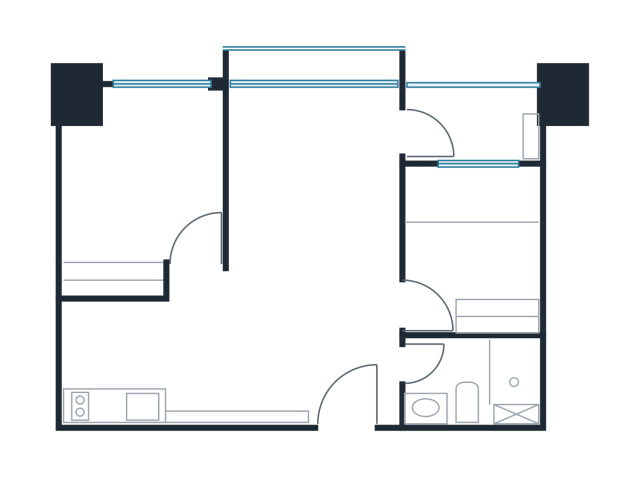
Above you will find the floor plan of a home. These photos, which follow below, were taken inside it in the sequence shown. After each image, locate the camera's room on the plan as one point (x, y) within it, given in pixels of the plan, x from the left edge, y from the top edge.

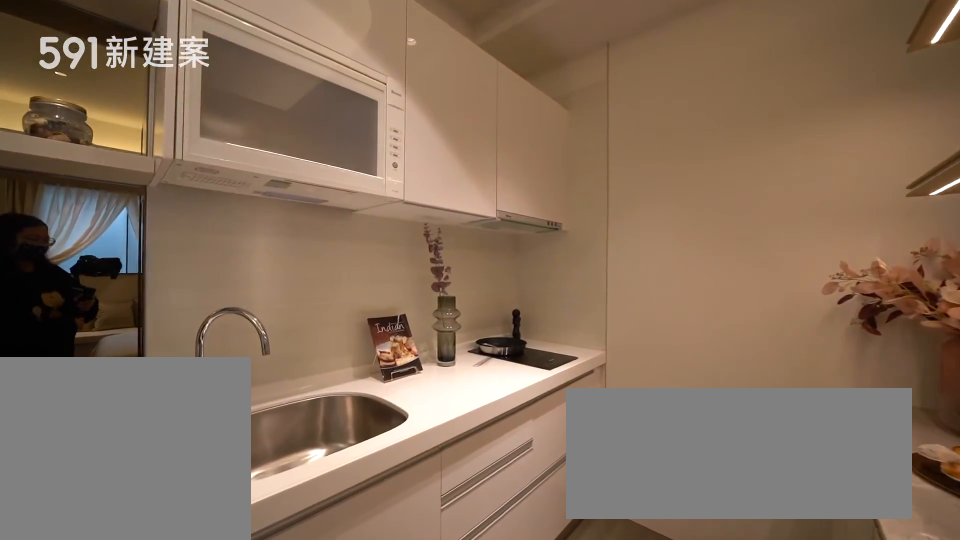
(119, 362)
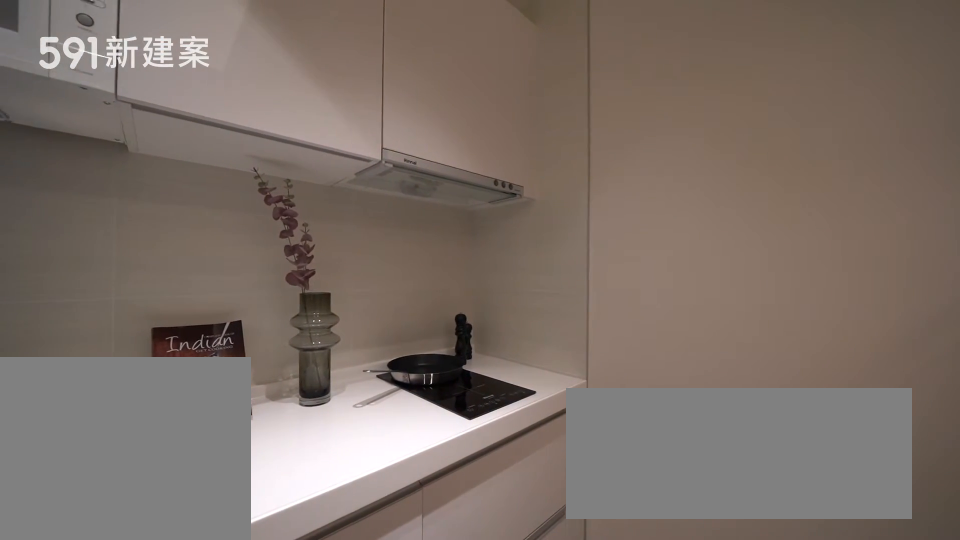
(119, 362)
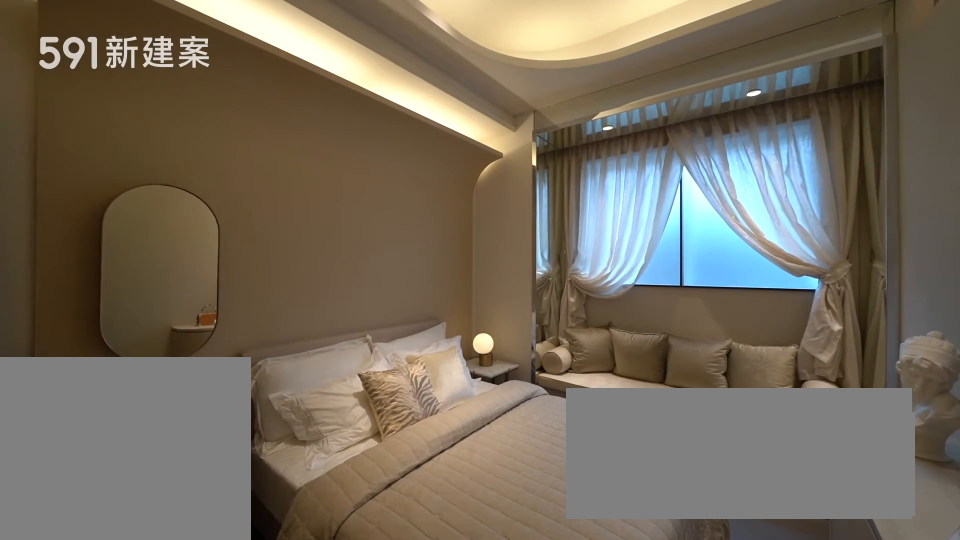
(142, 188)
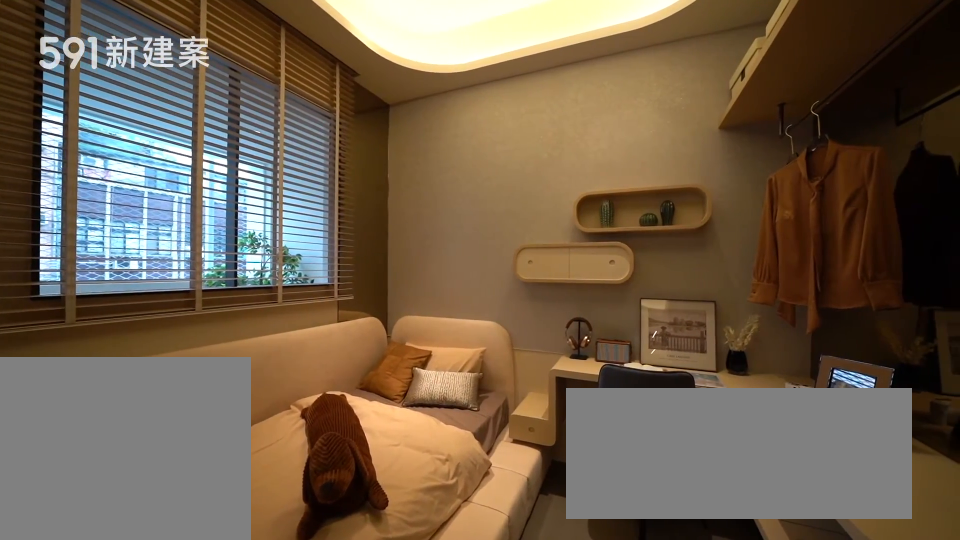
(472, 249)
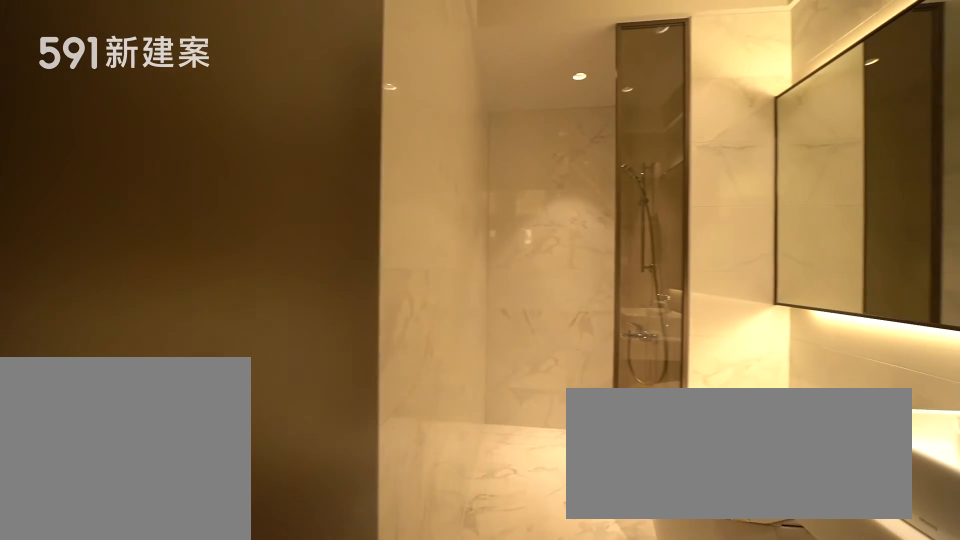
(475, 383)
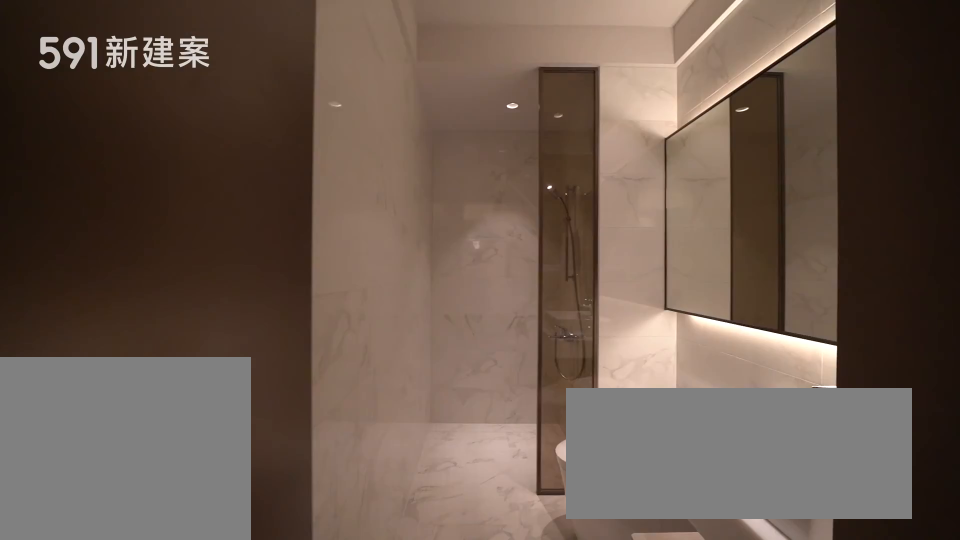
(475, 383)
